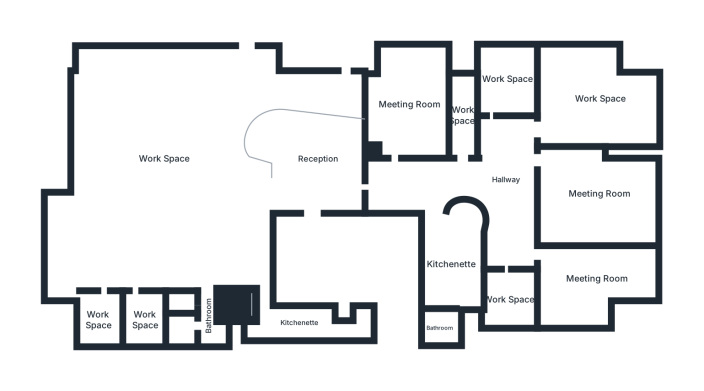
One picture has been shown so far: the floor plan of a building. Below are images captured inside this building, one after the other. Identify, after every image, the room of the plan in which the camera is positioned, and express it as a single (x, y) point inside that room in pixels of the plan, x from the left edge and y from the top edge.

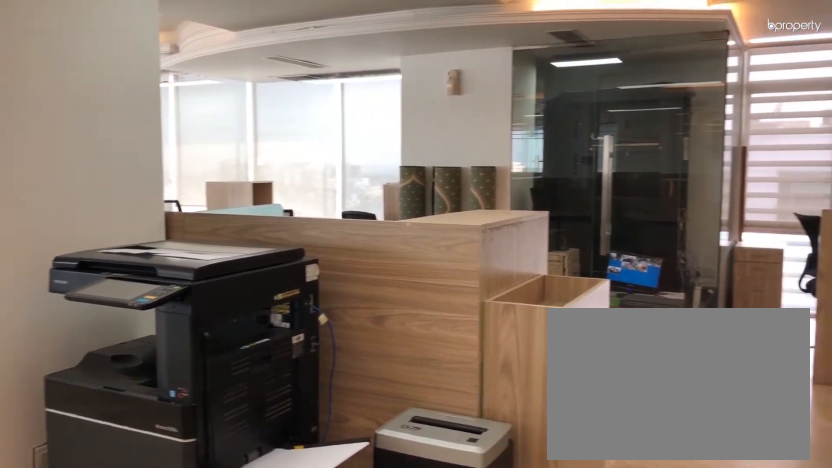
(164, 158)
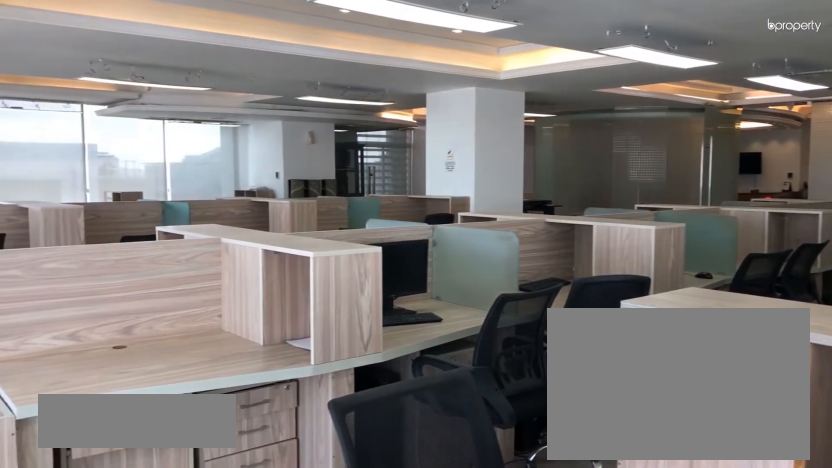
(164, 158)
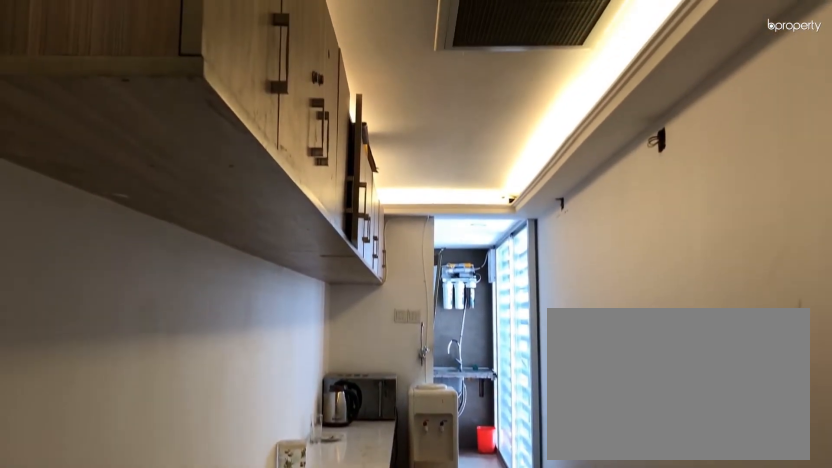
(298, 323)
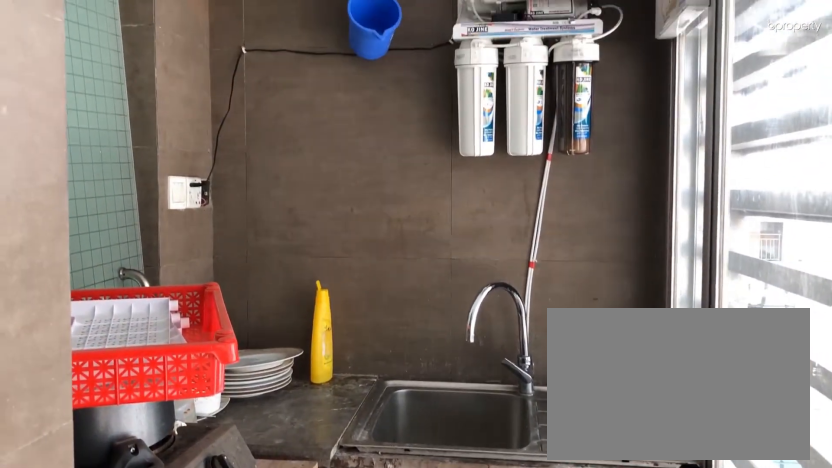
(362, 326)
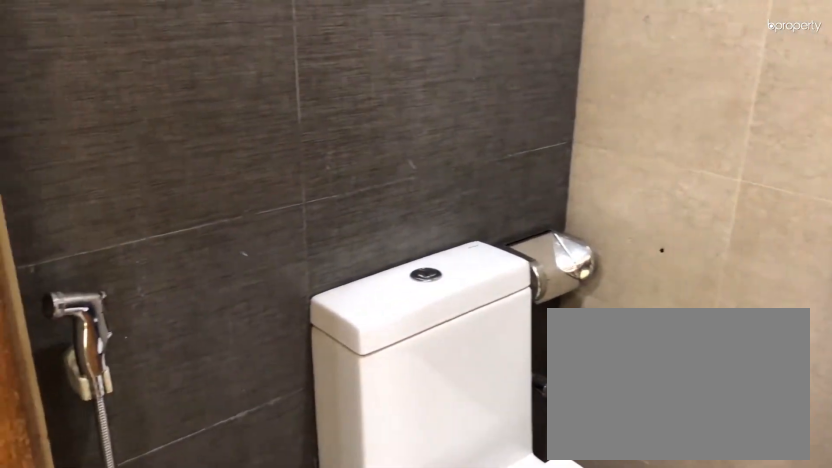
(181, 330)
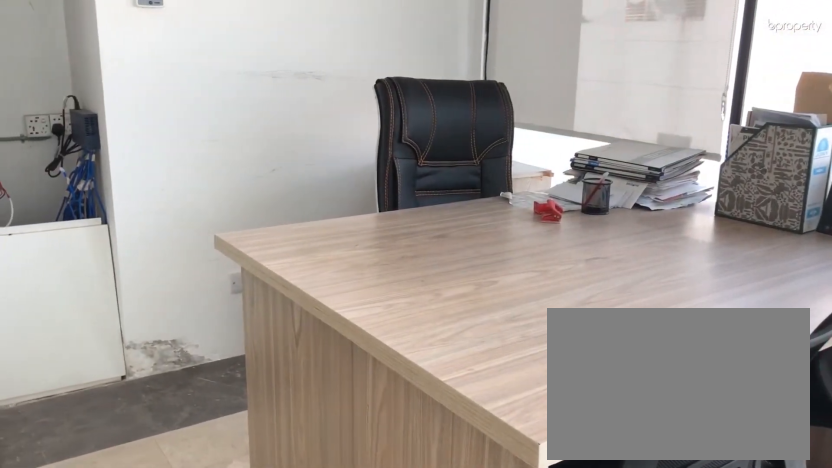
(144, 317)
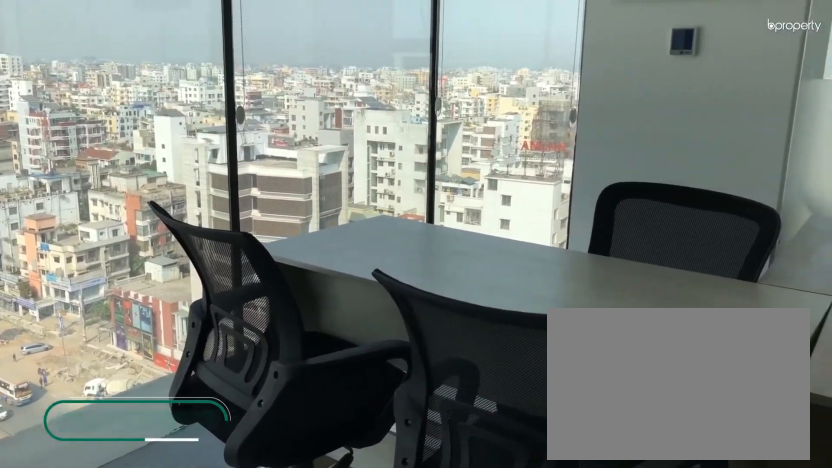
(98, 318)
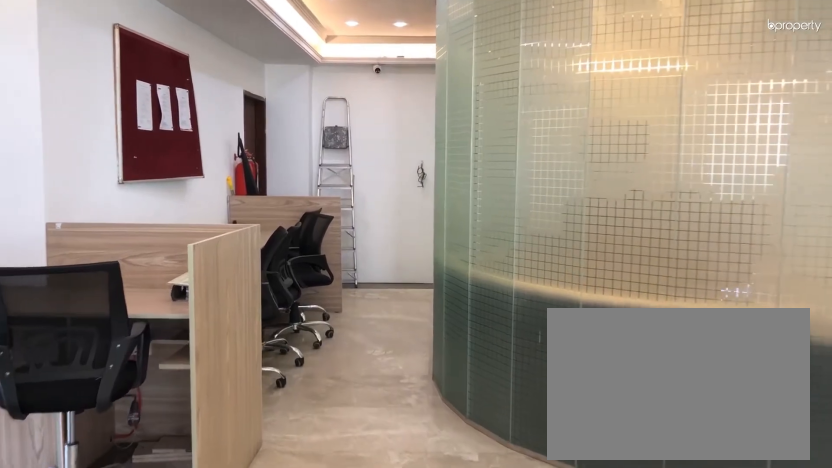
(261, 93)
